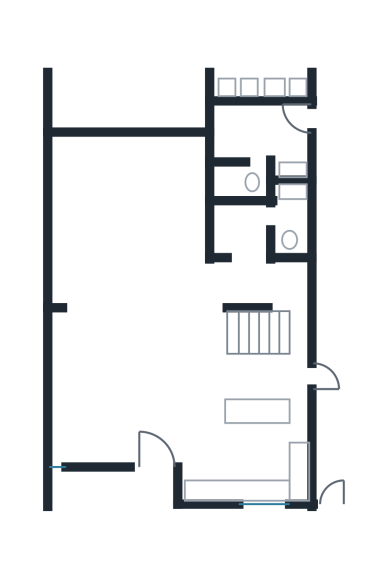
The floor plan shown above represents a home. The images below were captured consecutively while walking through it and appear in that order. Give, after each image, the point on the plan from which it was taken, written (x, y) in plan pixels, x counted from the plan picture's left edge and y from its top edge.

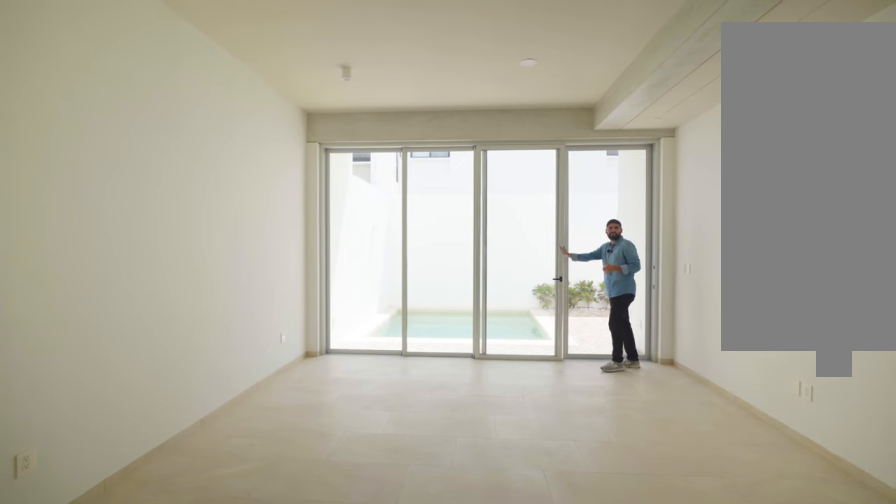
(104, 316)
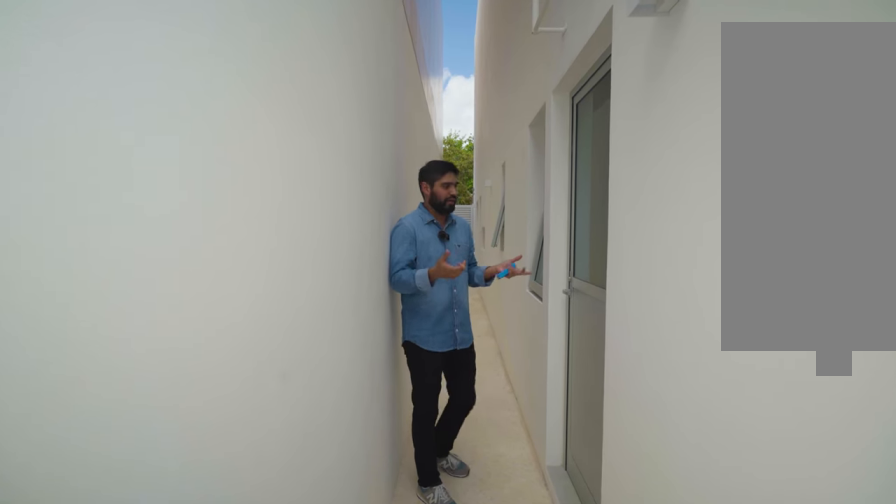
(326, 114)
